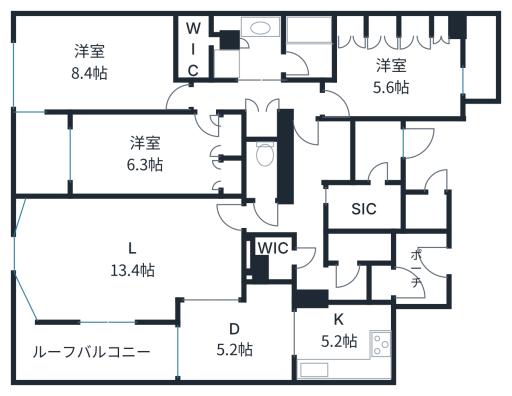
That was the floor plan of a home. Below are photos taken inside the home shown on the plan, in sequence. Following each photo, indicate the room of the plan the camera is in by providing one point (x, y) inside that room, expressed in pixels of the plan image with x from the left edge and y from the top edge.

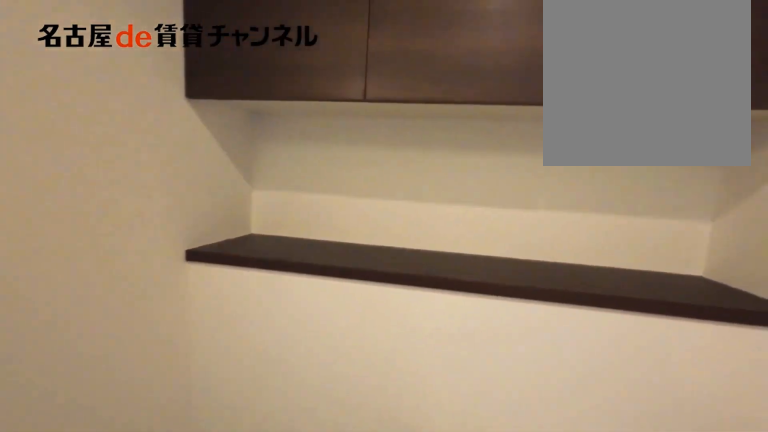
(261, 170)
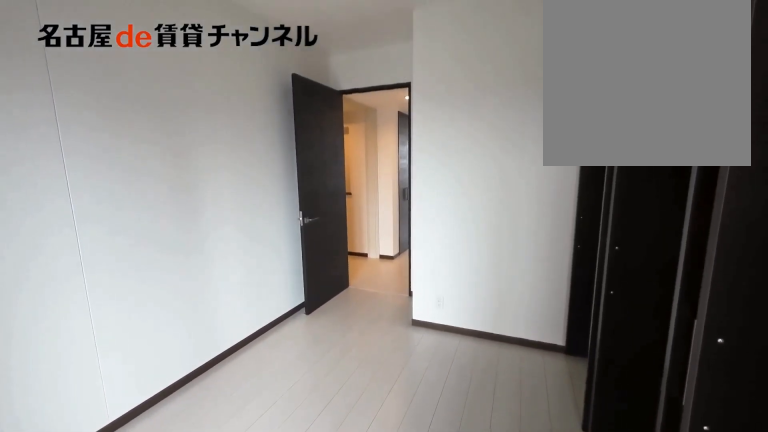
(395, 76)
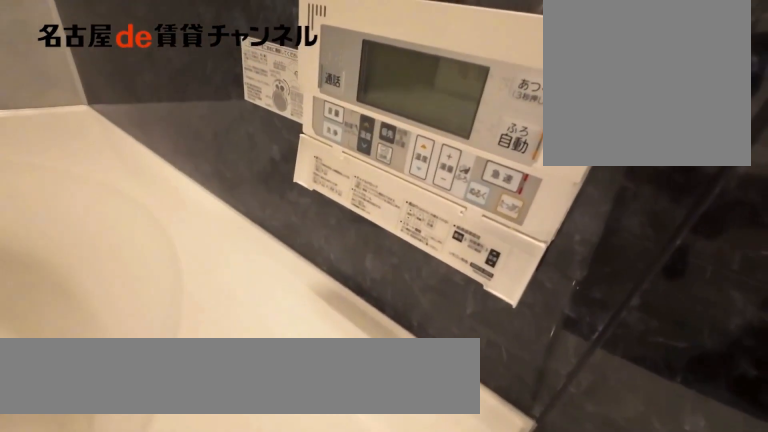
(308, 47)
